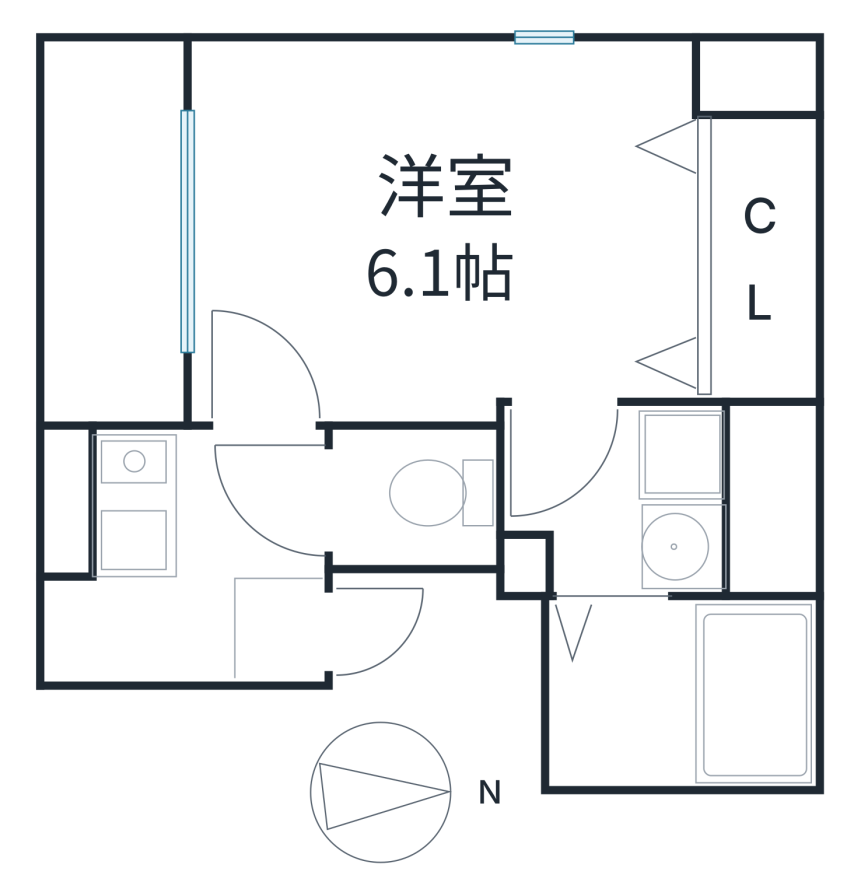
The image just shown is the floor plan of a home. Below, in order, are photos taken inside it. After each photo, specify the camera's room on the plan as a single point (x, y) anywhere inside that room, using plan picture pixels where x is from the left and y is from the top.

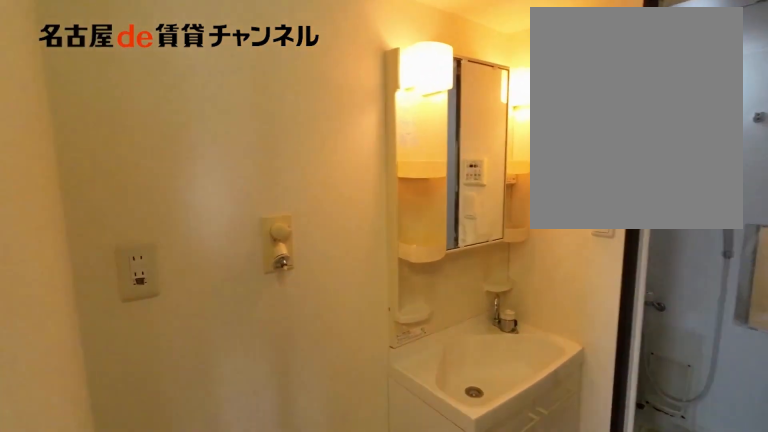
(618, 501)
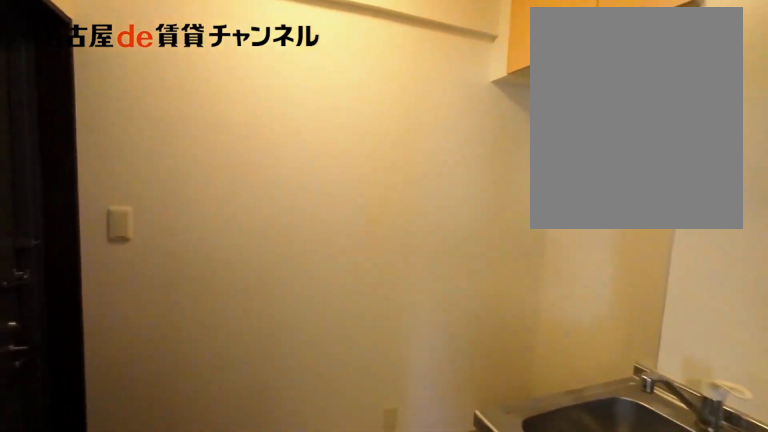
(172, 546)
